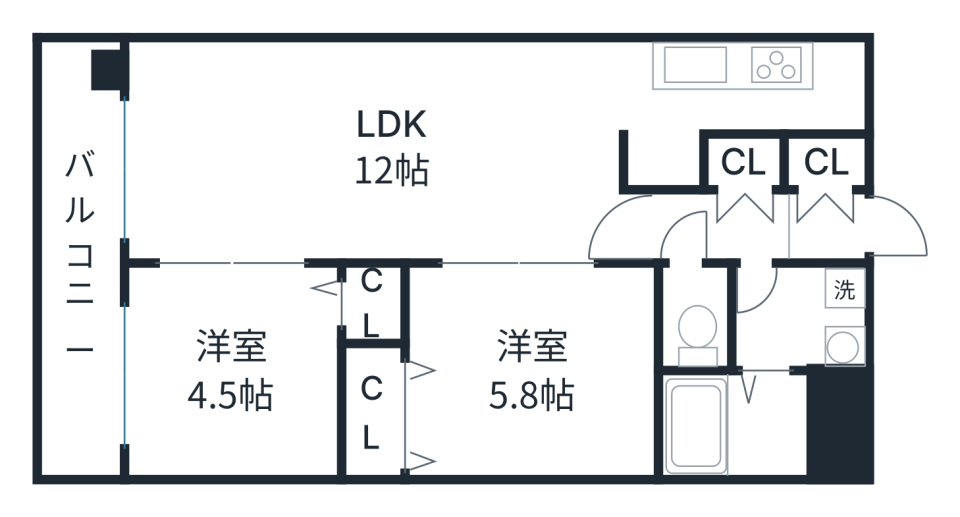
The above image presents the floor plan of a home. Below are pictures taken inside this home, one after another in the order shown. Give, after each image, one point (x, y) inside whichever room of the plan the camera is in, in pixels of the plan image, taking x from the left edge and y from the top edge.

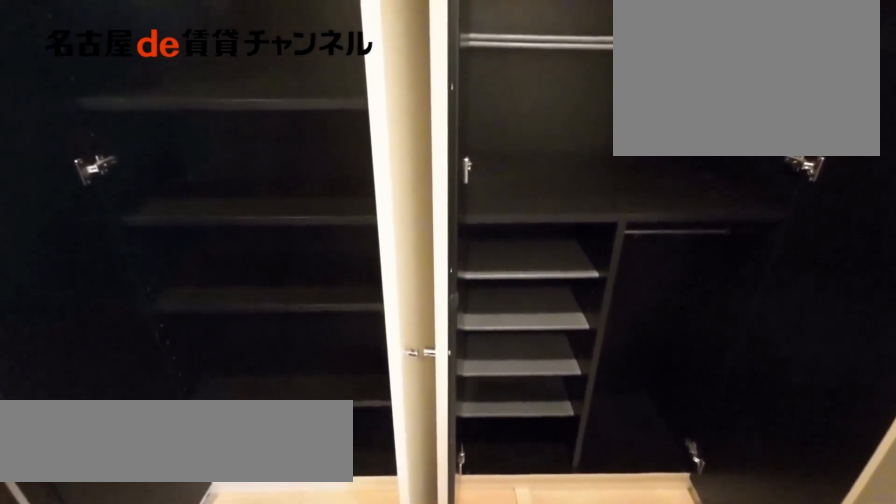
(784, 197)
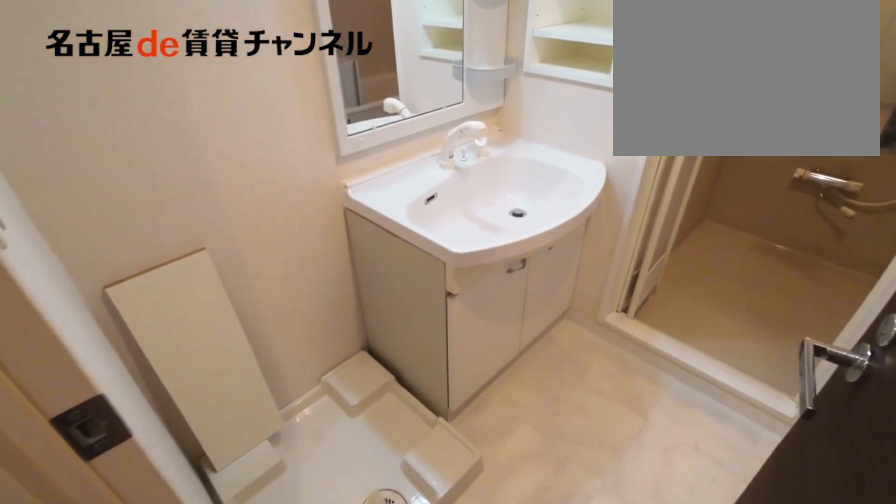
(801, 317)
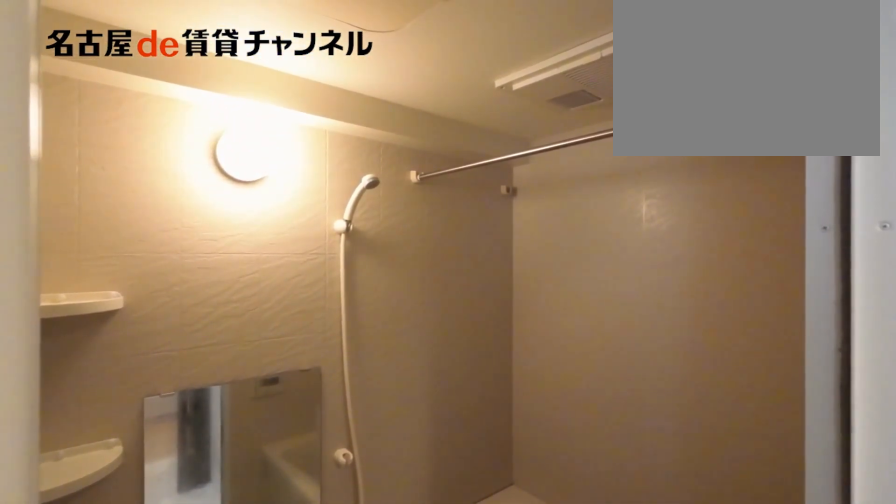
(730, 423)
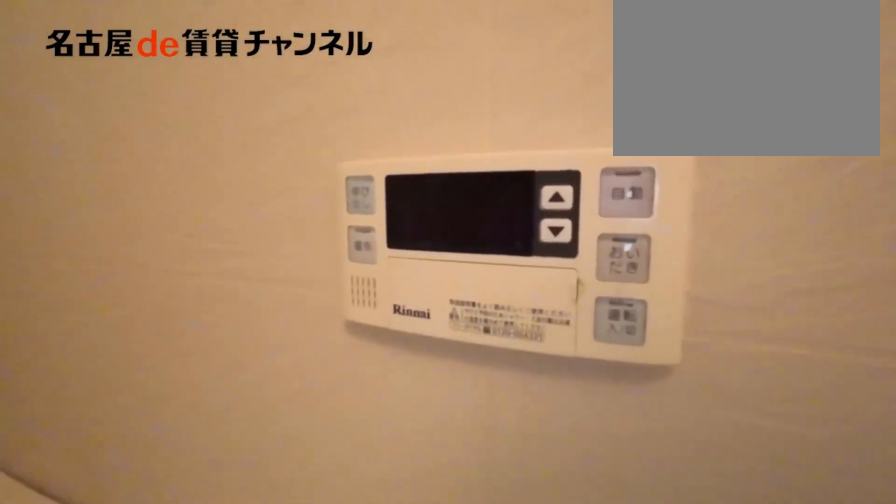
(731, 423)
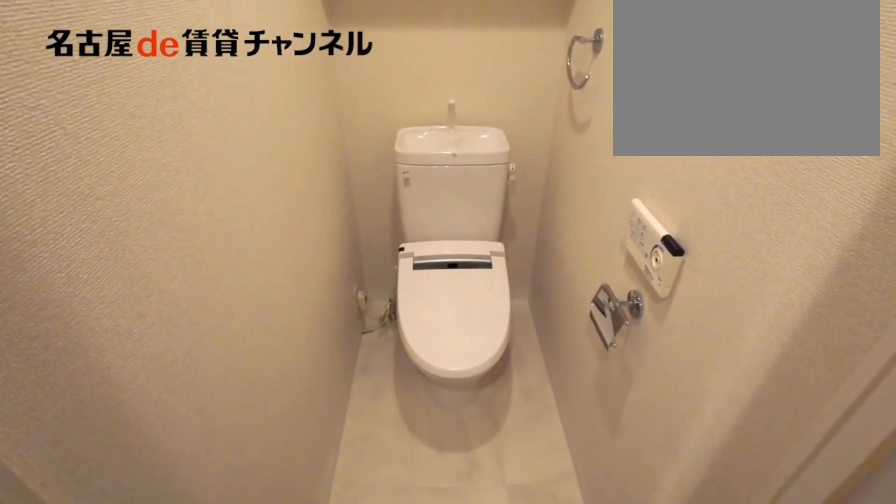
(694, 316)
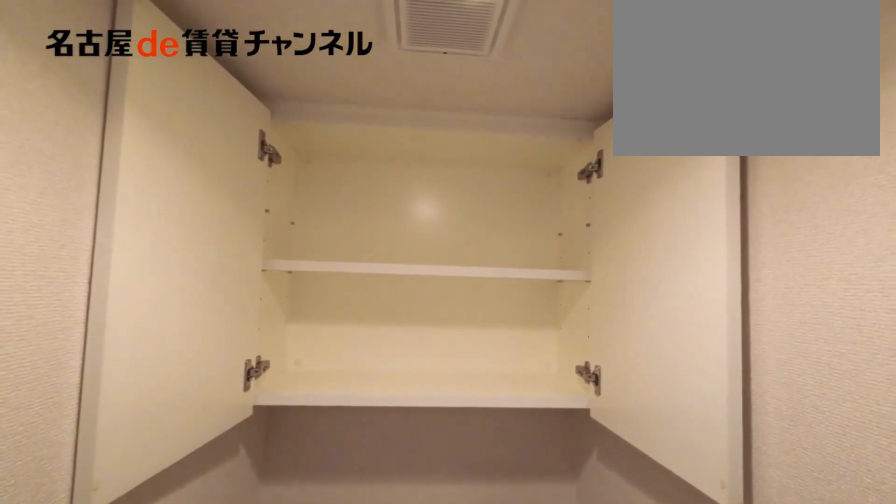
(694, 316)
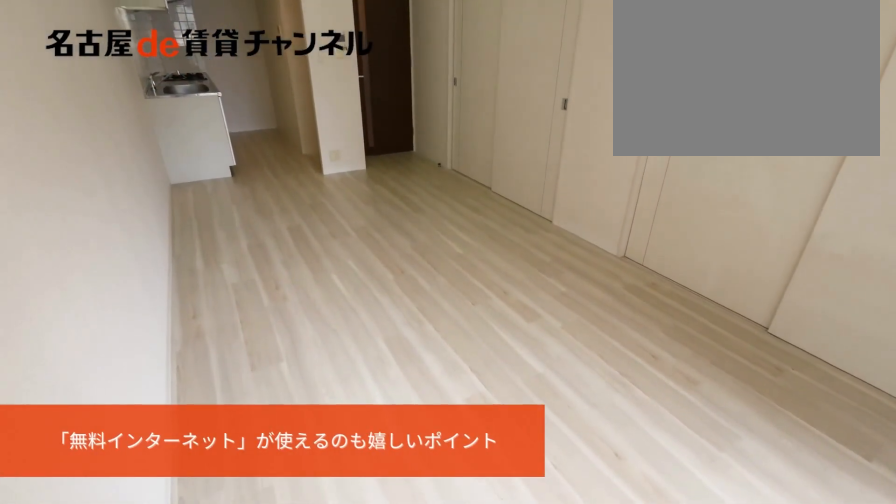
(386, 150)
